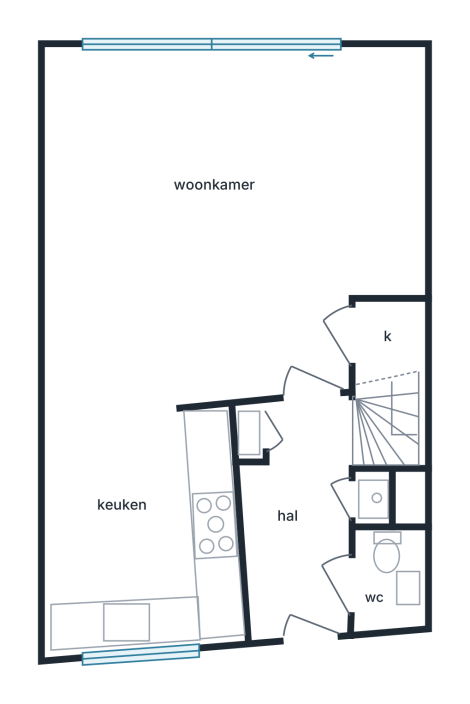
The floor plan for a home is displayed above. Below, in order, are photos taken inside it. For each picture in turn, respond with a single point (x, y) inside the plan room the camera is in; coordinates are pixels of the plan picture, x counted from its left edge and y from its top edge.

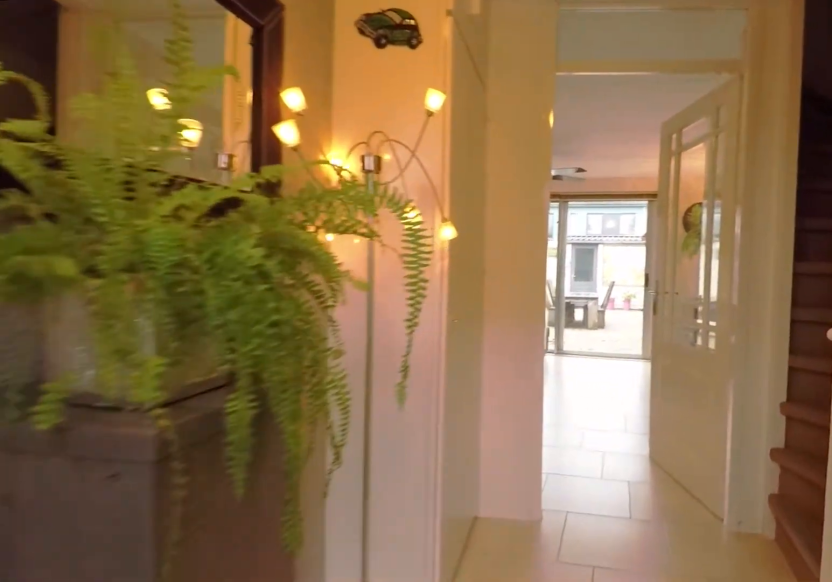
(301, 519)
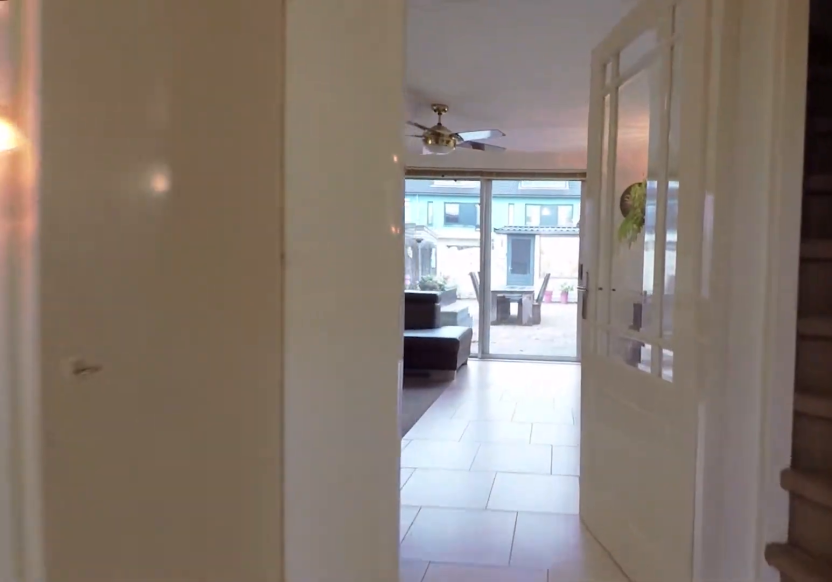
(301, 519)
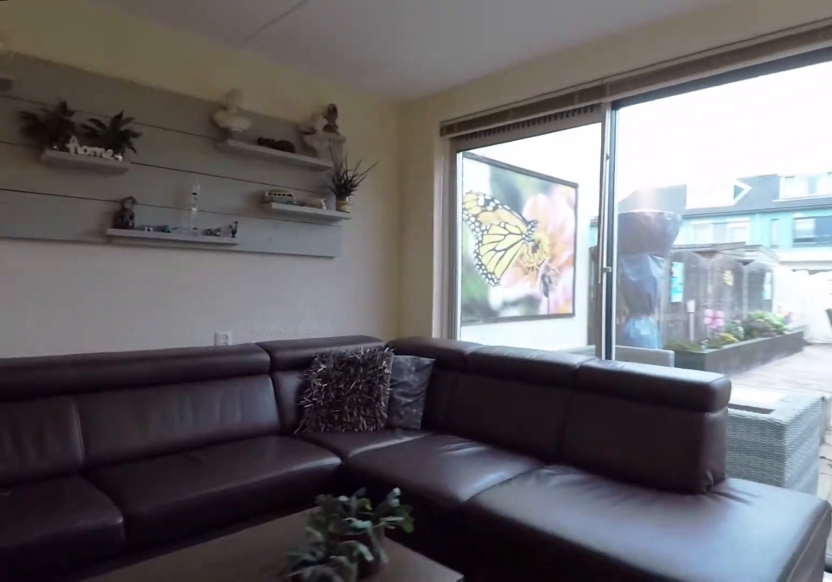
(241, 262)
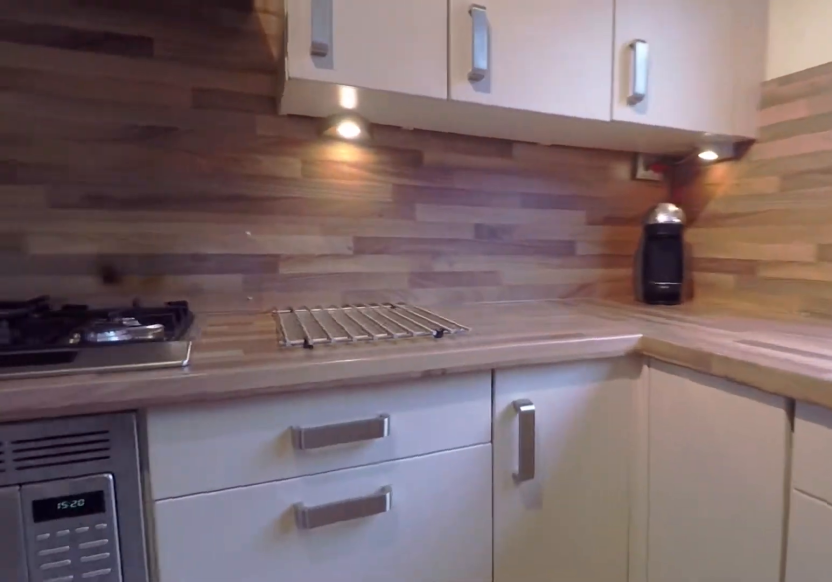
(142, 531)
